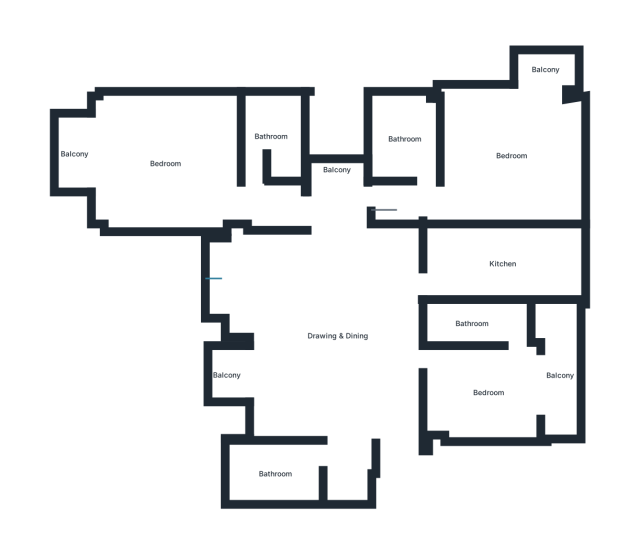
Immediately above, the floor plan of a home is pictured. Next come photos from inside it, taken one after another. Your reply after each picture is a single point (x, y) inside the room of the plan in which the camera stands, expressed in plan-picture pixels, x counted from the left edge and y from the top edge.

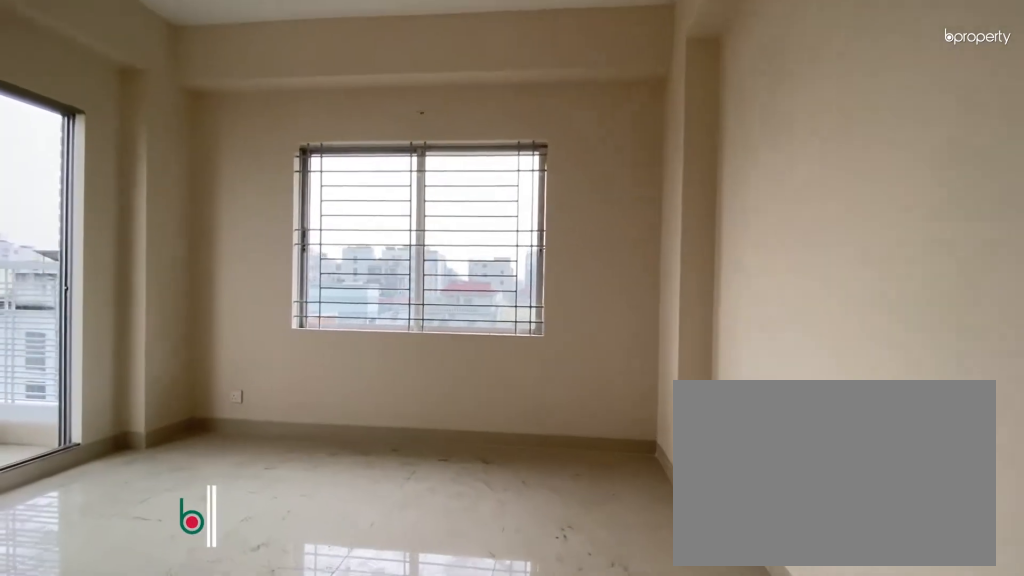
(507, 160)
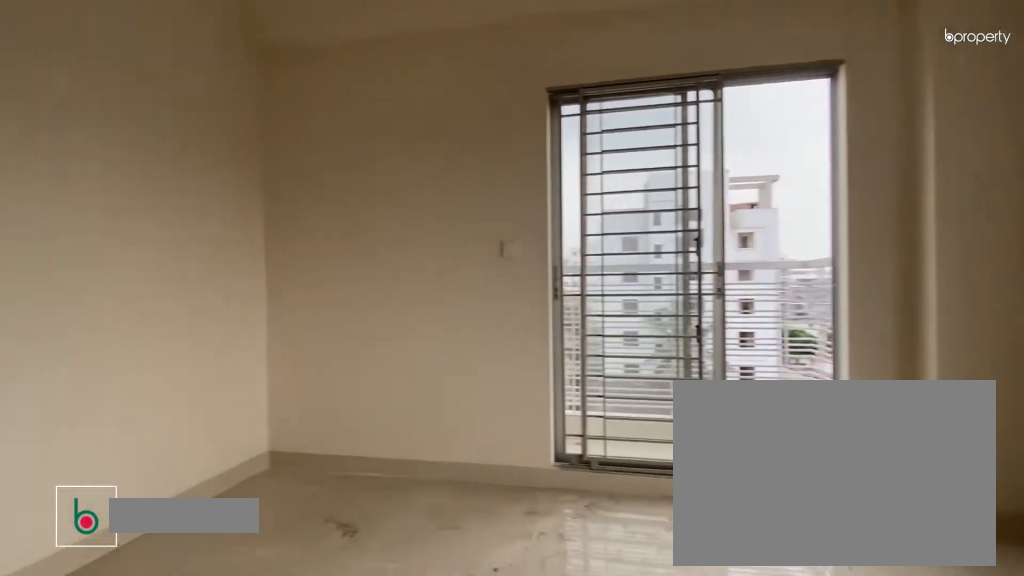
(507, 160)
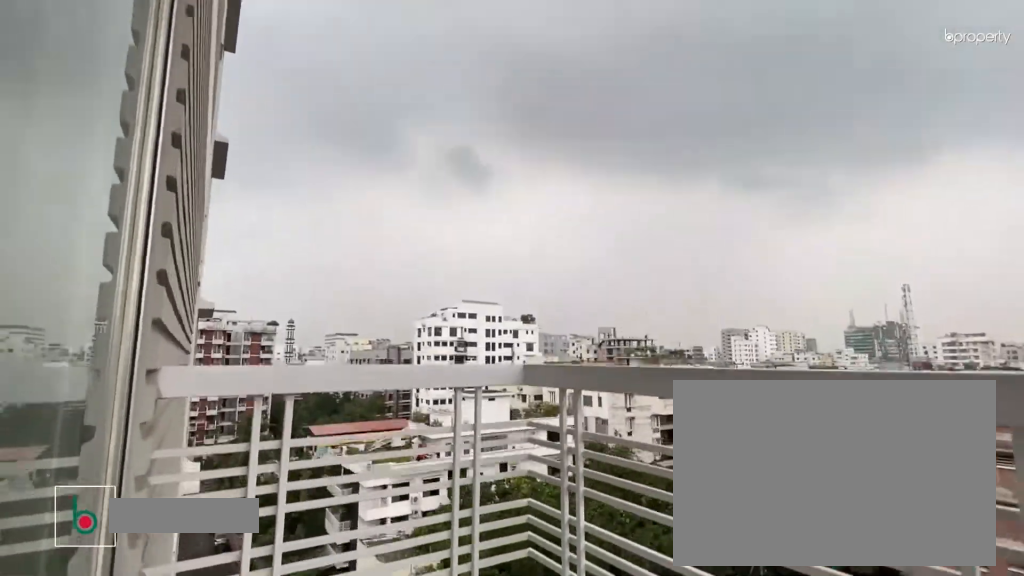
(542, 74)
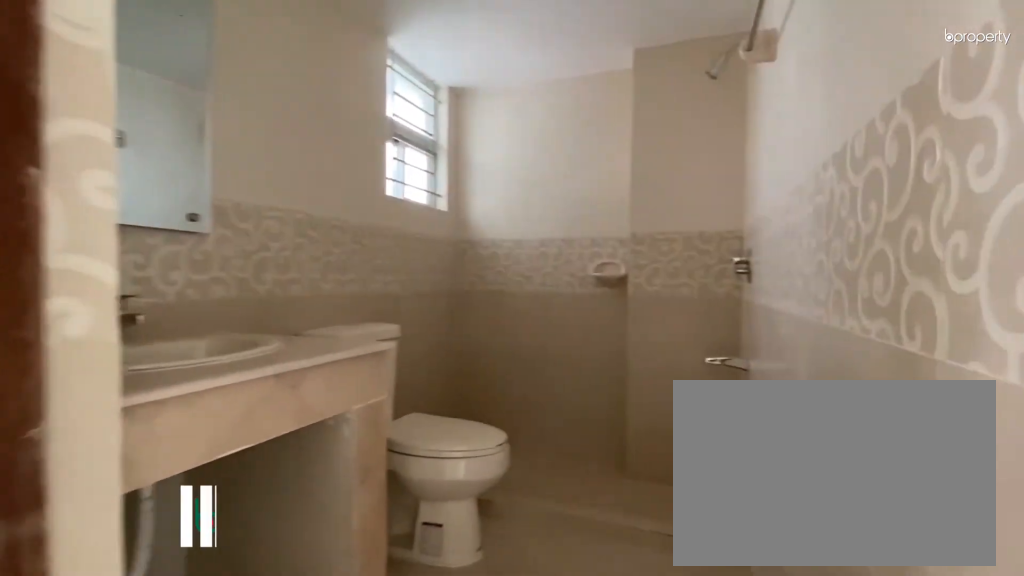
(405, 139)
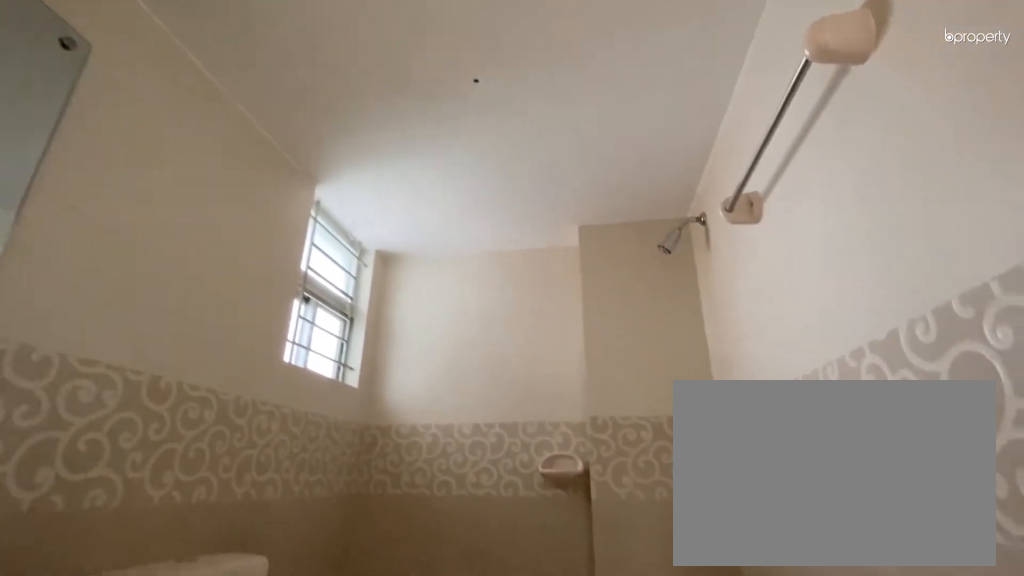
(405, 139)
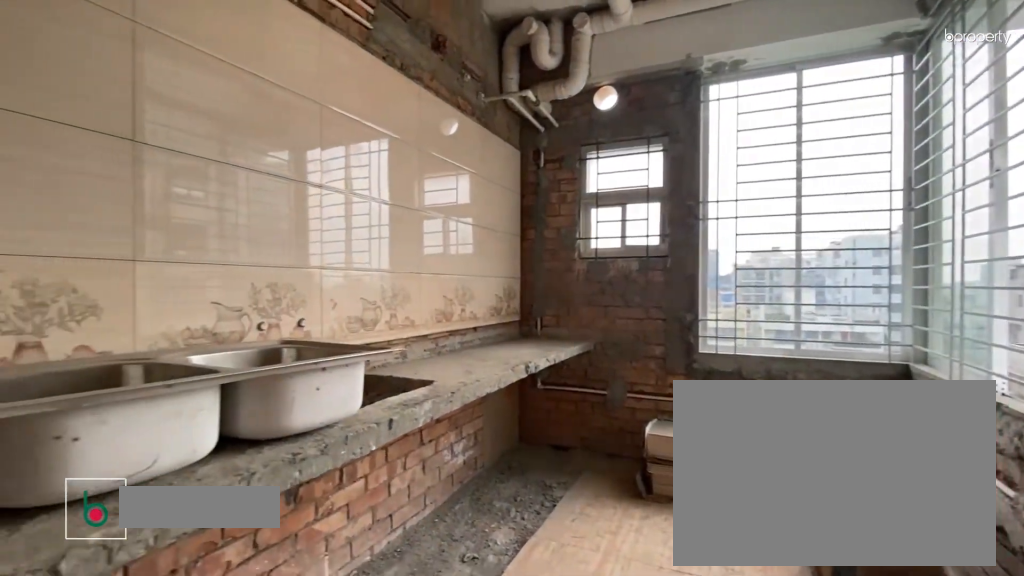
(502, 265)
